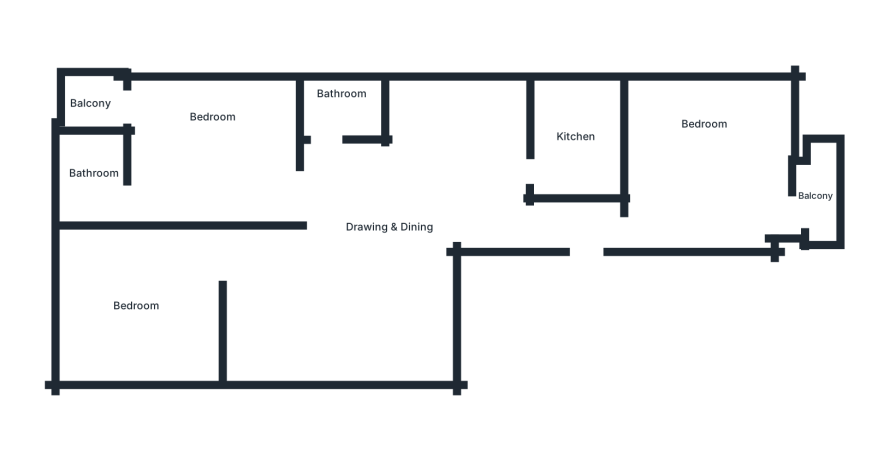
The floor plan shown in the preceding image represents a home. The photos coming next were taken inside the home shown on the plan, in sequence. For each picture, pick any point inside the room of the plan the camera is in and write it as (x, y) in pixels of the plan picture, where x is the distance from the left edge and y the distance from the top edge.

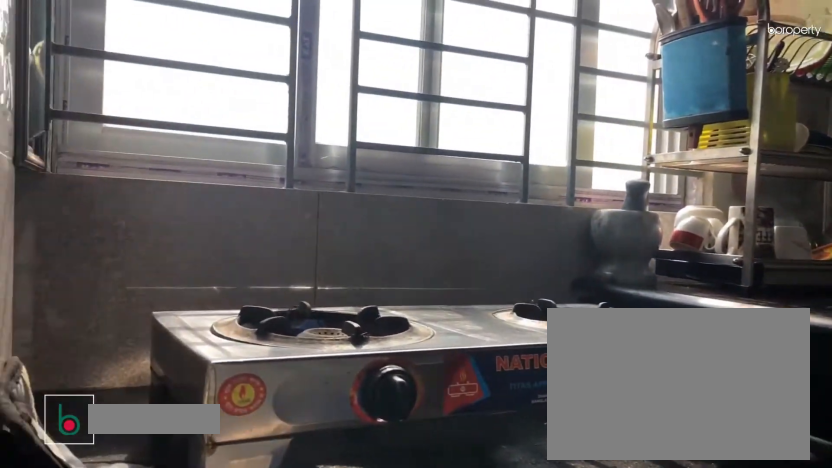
(579, 133)
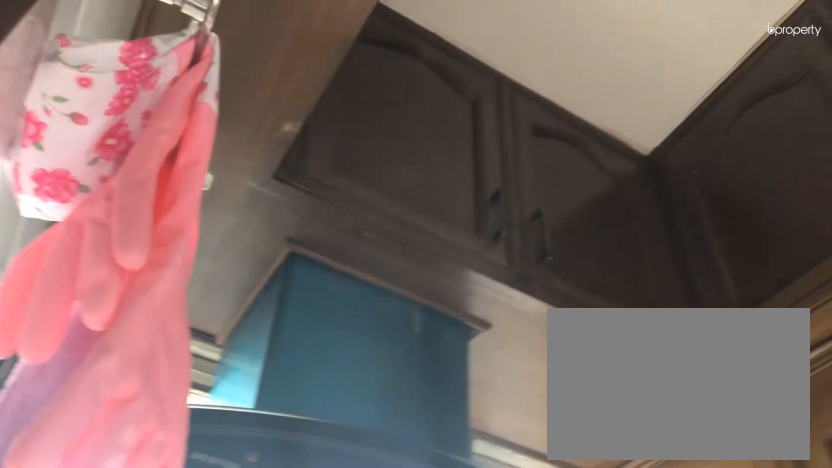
(579, 133)
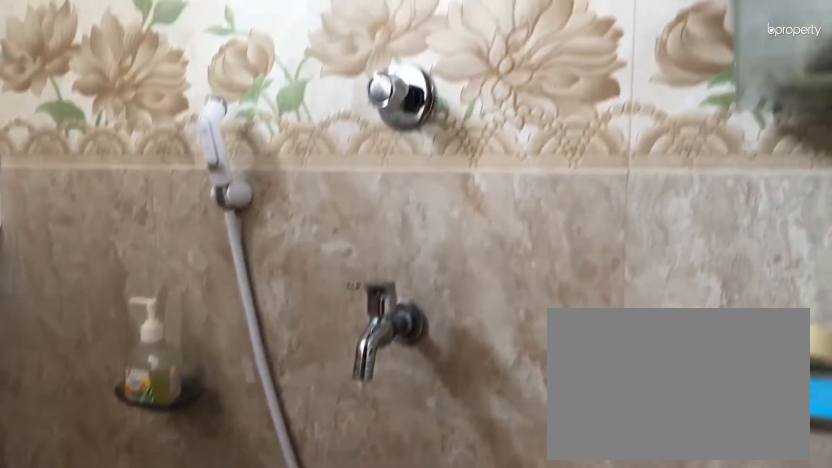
(340, 117)
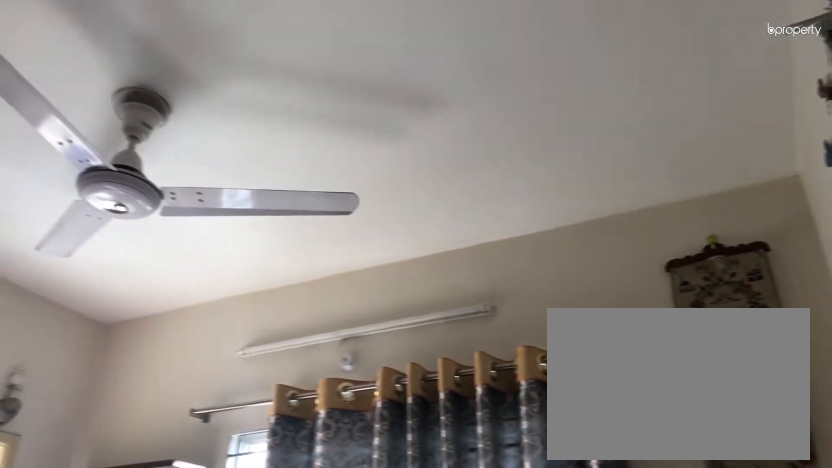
(212, 144)
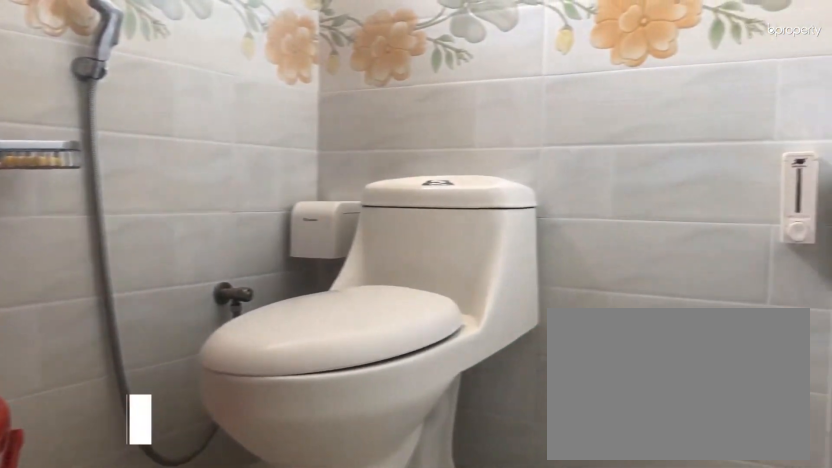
(94, 173)
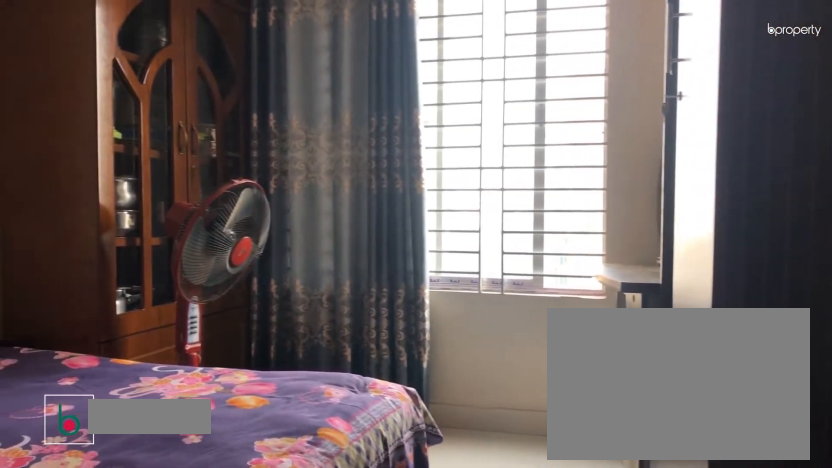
(140, 311)
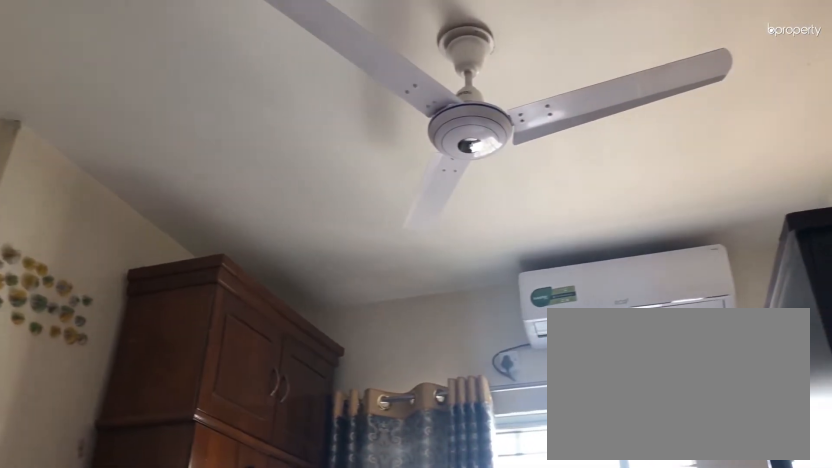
(140, 311)
